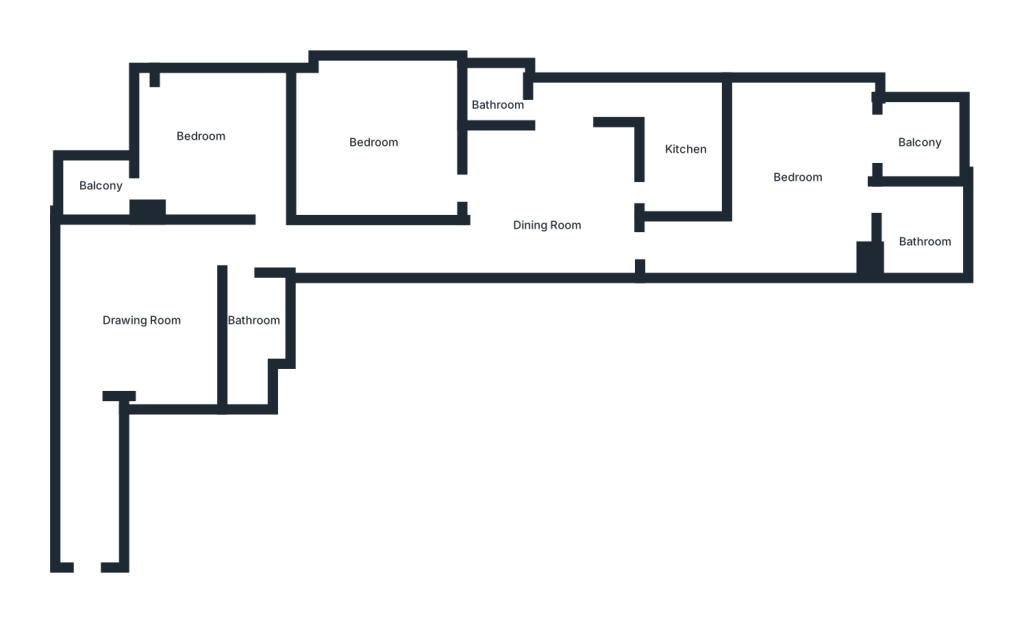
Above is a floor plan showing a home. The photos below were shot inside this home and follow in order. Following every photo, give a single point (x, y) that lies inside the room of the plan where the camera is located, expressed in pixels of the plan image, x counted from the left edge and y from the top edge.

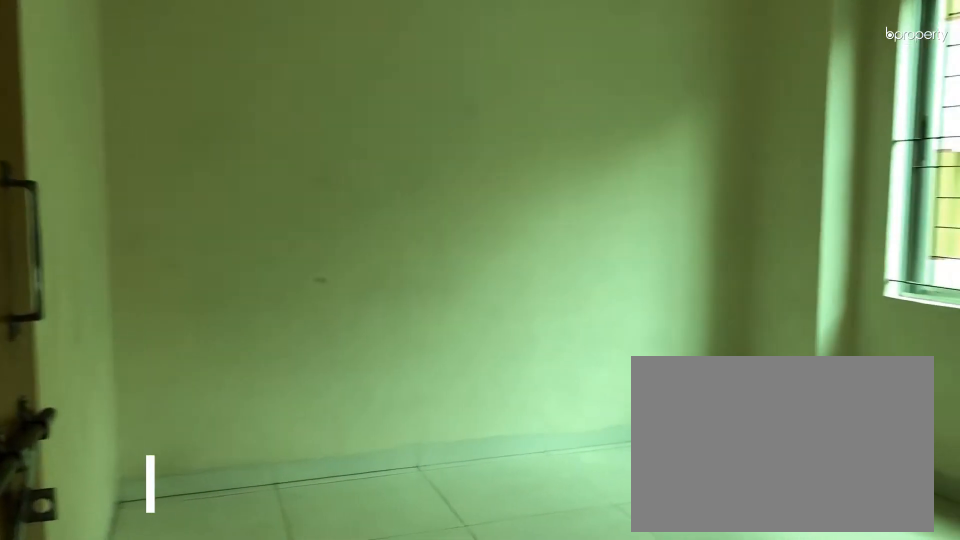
(380, 144)
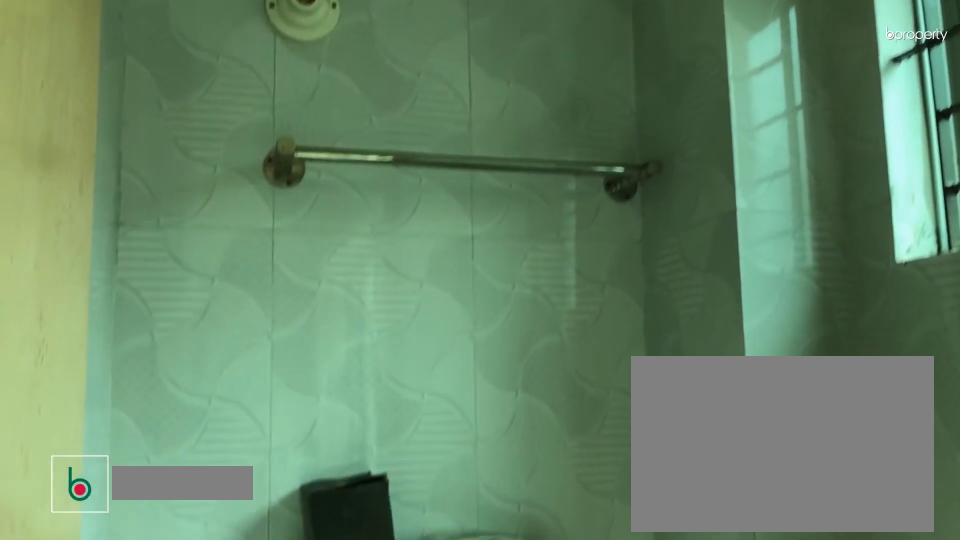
(499, 98)
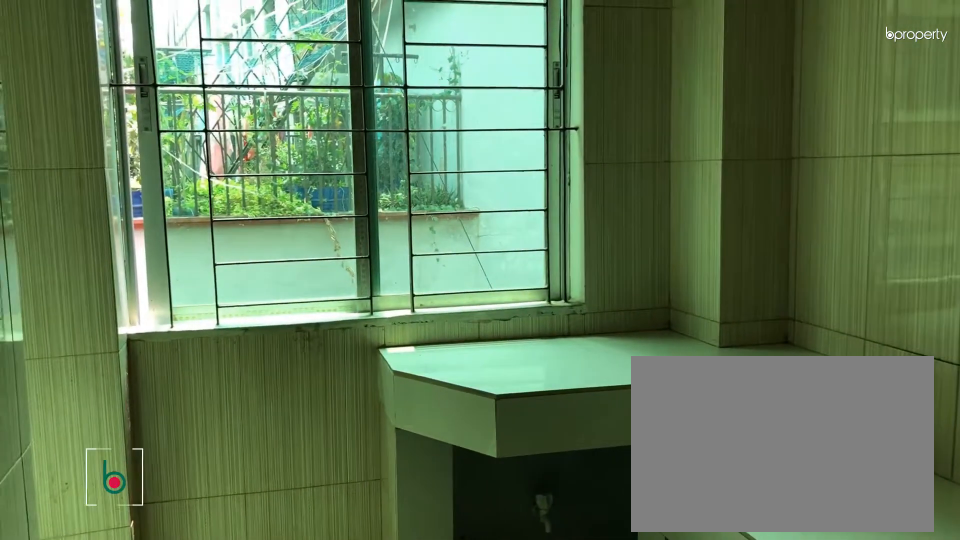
(684, 148)
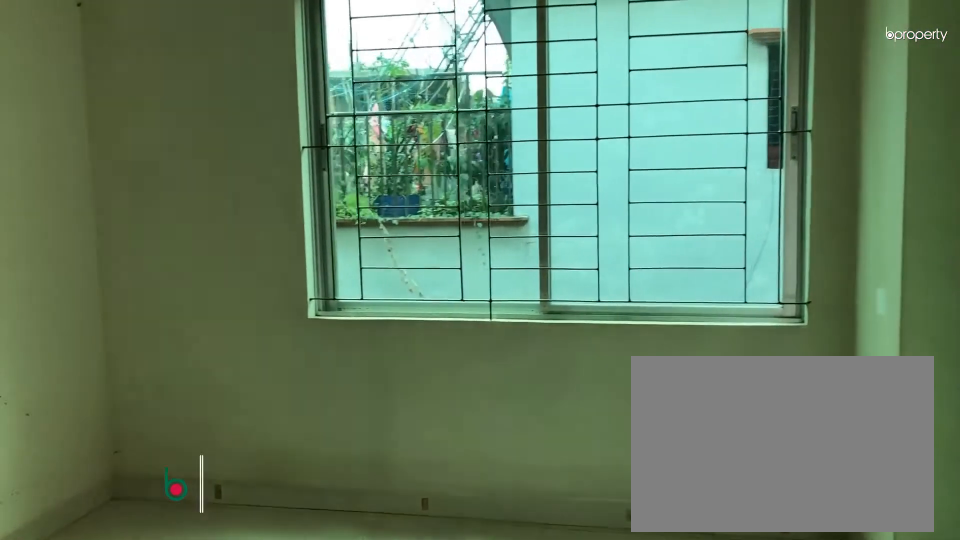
(815, 176)
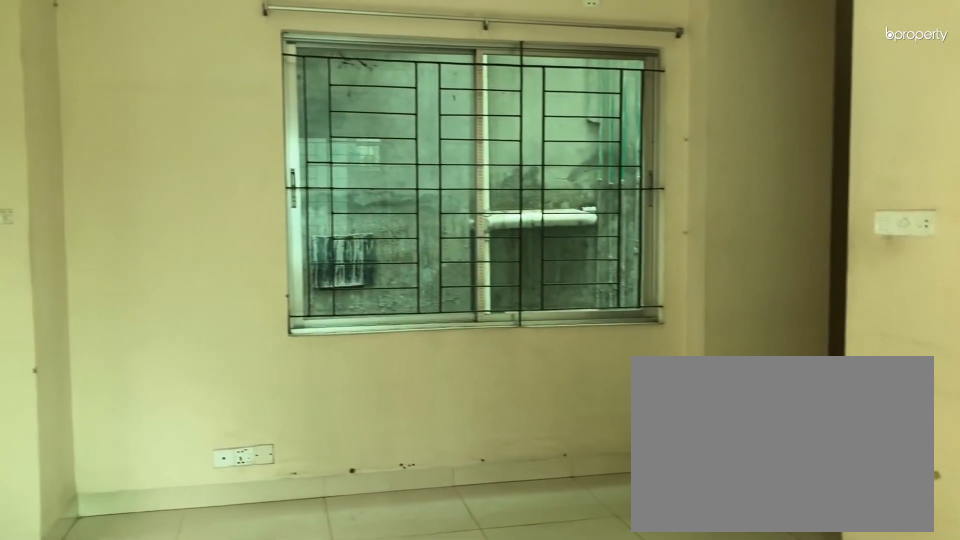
(815, 176)
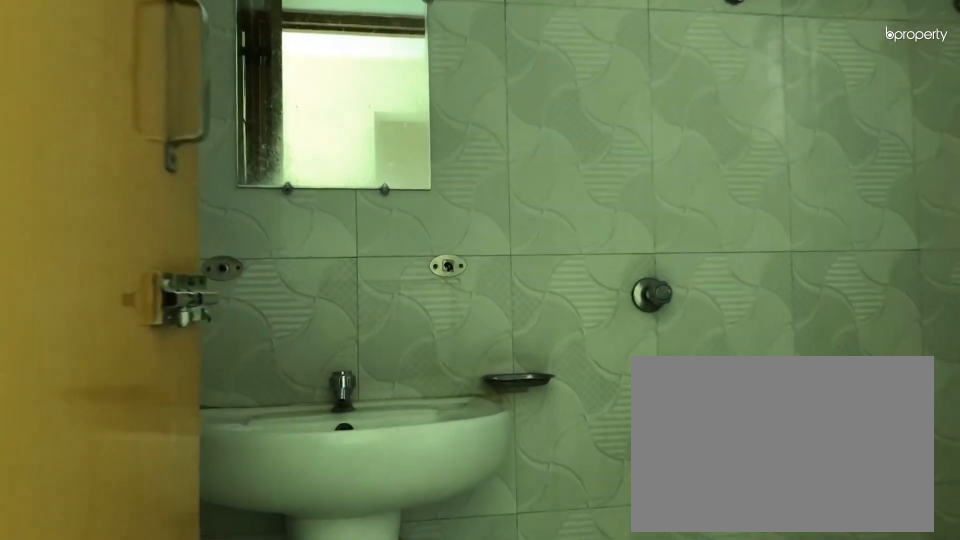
(922, 231)
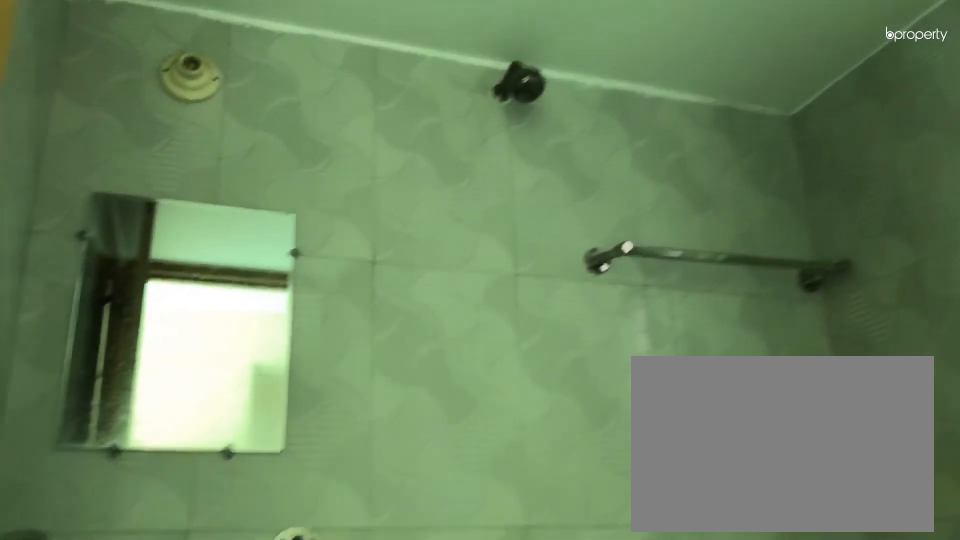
(922, 231)
